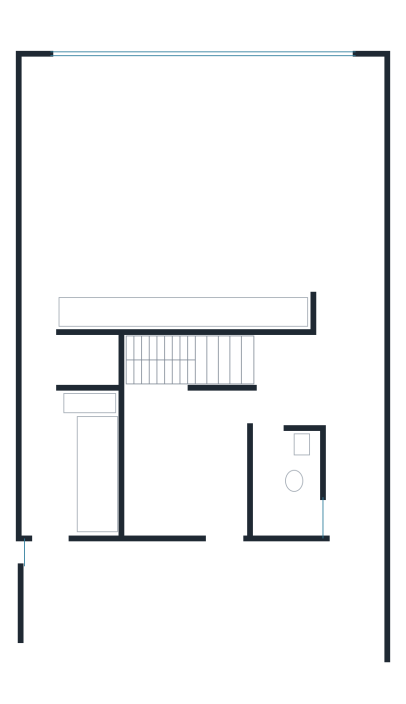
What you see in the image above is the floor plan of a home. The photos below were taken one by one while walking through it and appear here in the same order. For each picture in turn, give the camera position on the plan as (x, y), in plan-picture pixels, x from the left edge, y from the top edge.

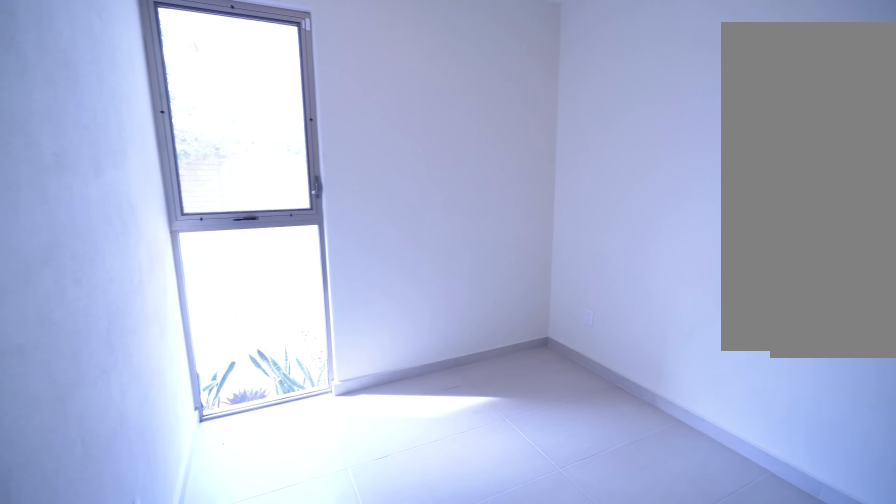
(224, 413)
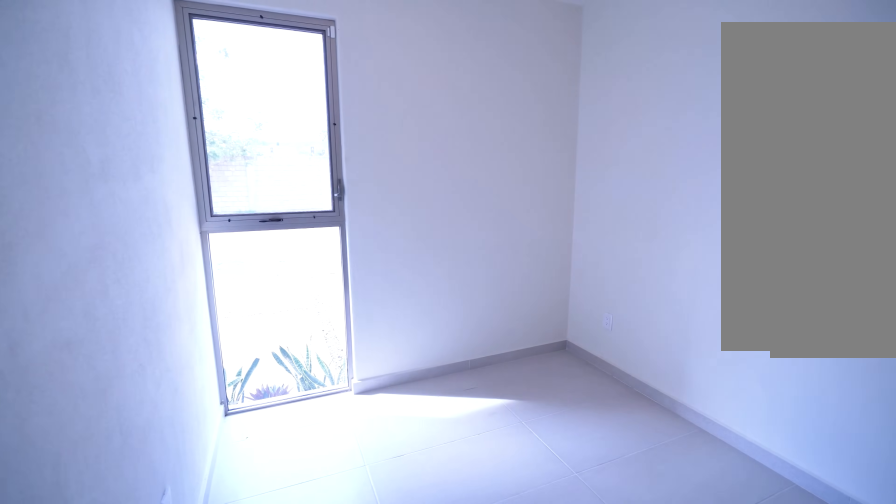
(224, 413)
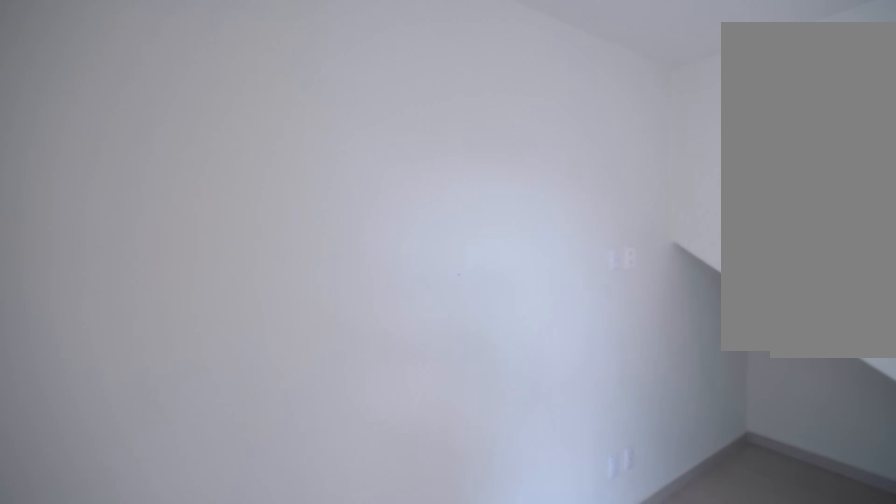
(151, 501)
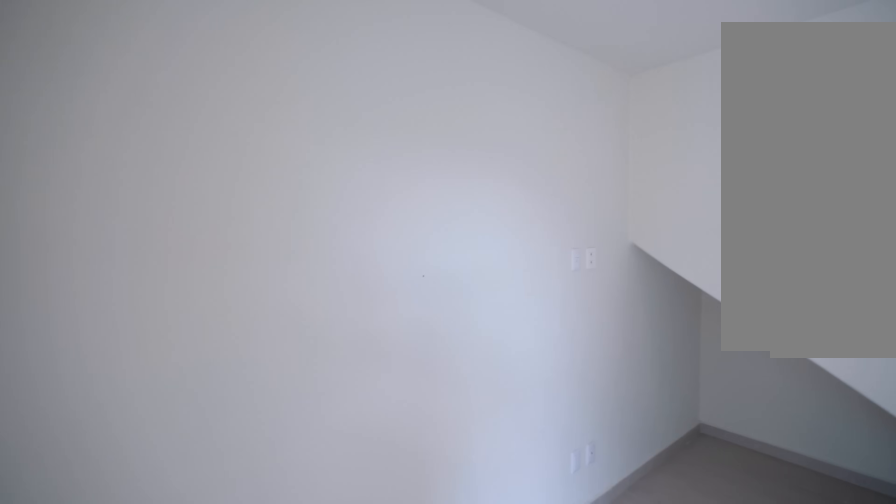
(151, 507)
